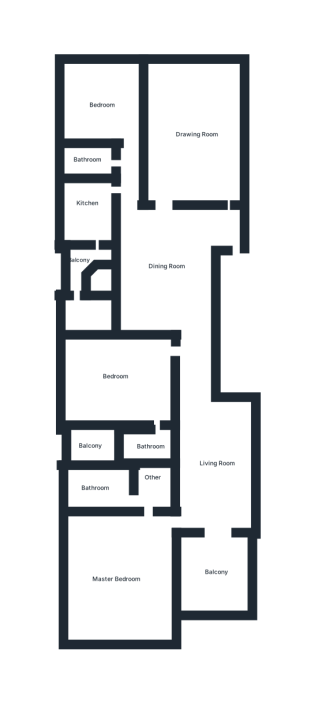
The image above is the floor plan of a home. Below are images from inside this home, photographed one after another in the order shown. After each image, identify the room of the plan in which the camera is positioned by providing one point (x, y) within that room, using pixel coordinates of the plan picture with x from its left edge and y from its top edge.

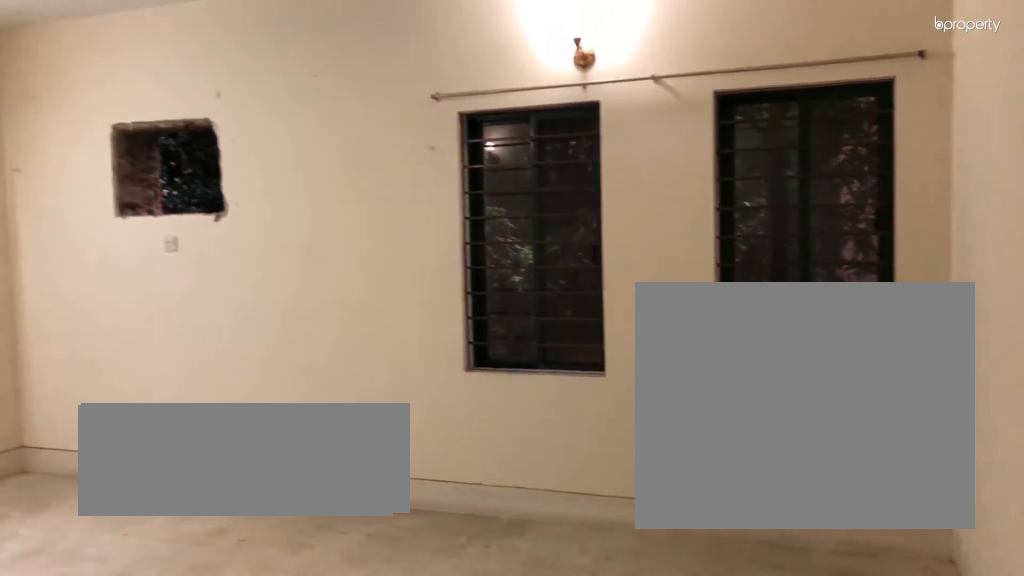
(119, 573)
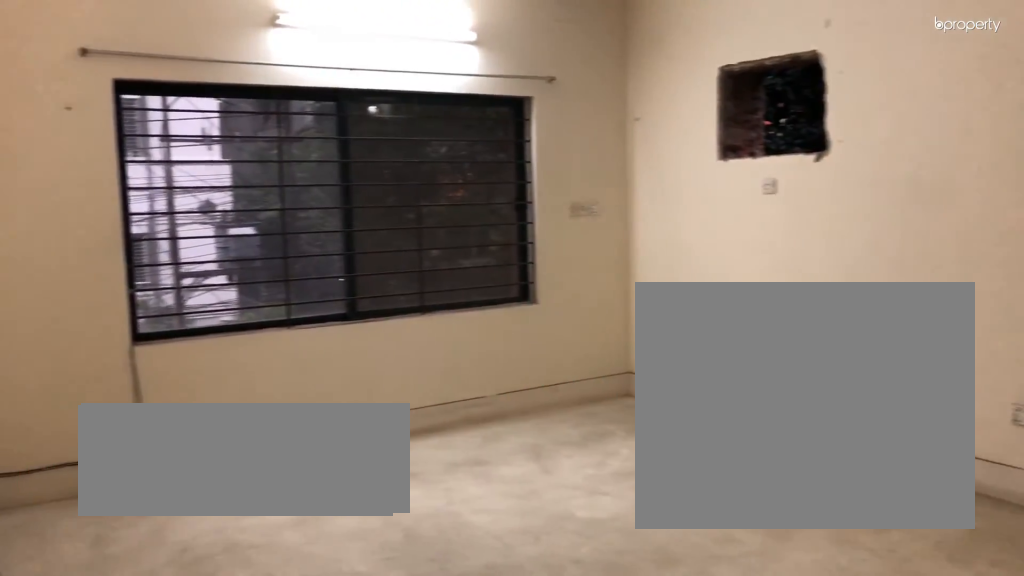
(119, 573)
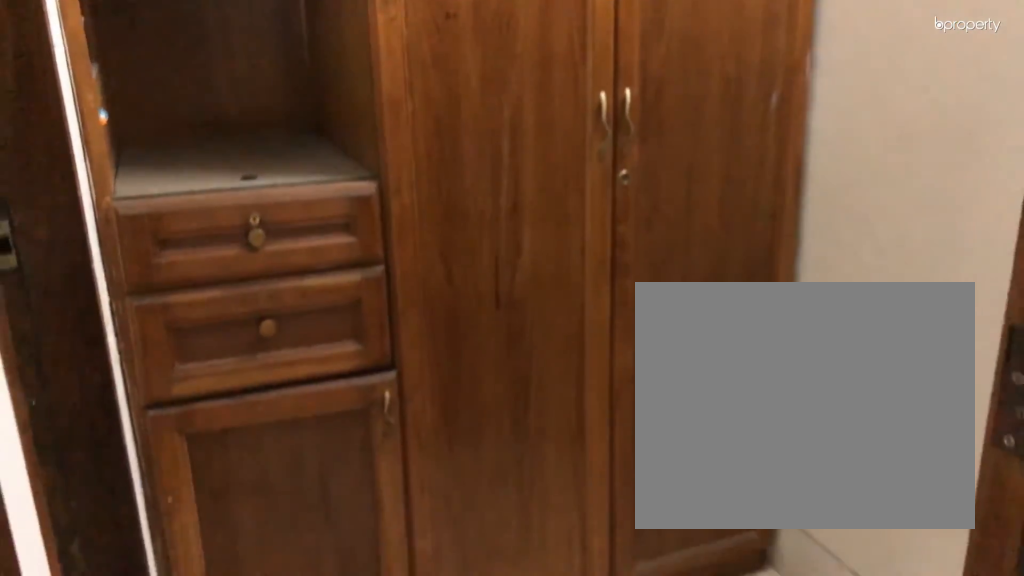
(152, 487)
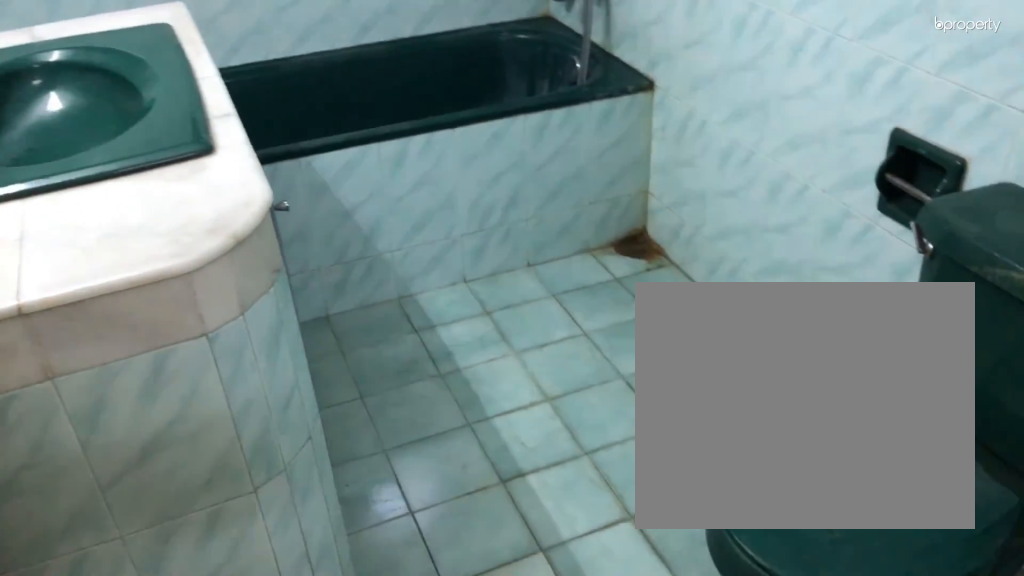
(97, 487)
